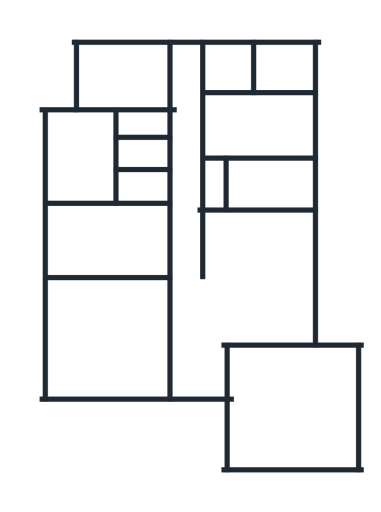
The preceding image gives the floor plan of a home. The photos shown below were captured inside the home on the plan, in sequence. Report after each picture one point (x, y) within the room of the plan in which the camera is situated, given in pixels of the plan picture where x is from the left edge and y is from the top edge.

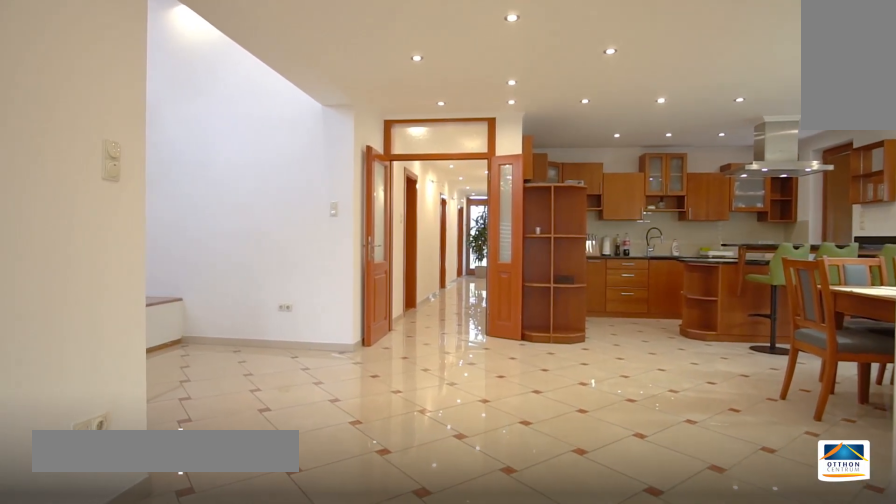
(199, 361)
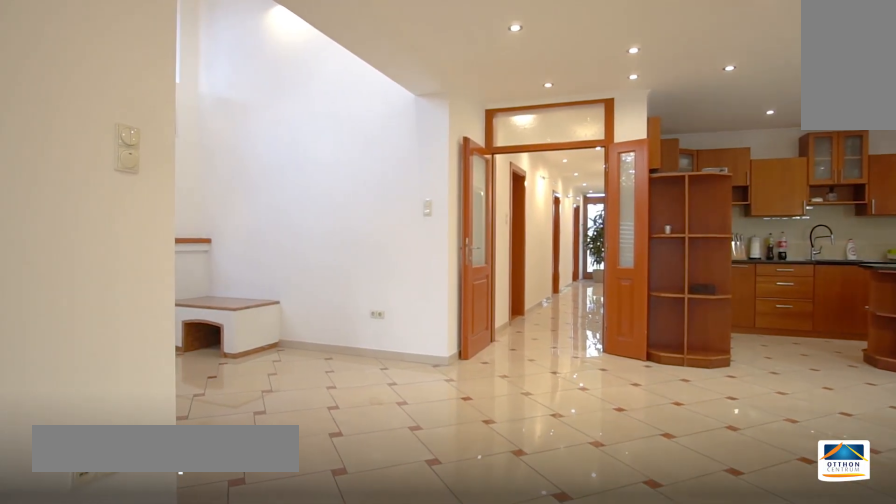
(199, 362)
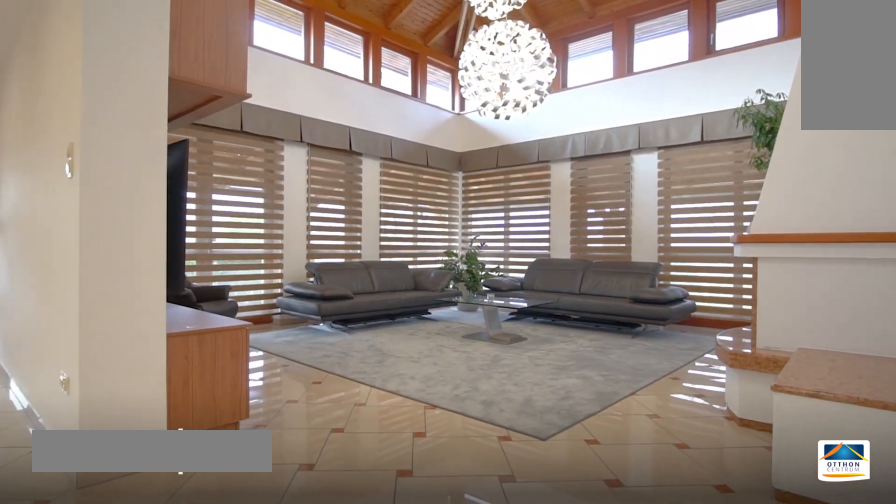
(110, 343)
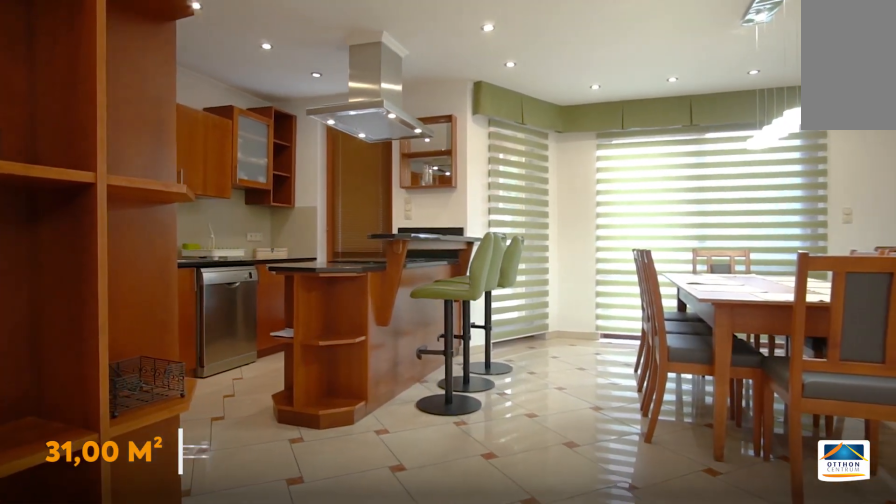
(265, 284)
